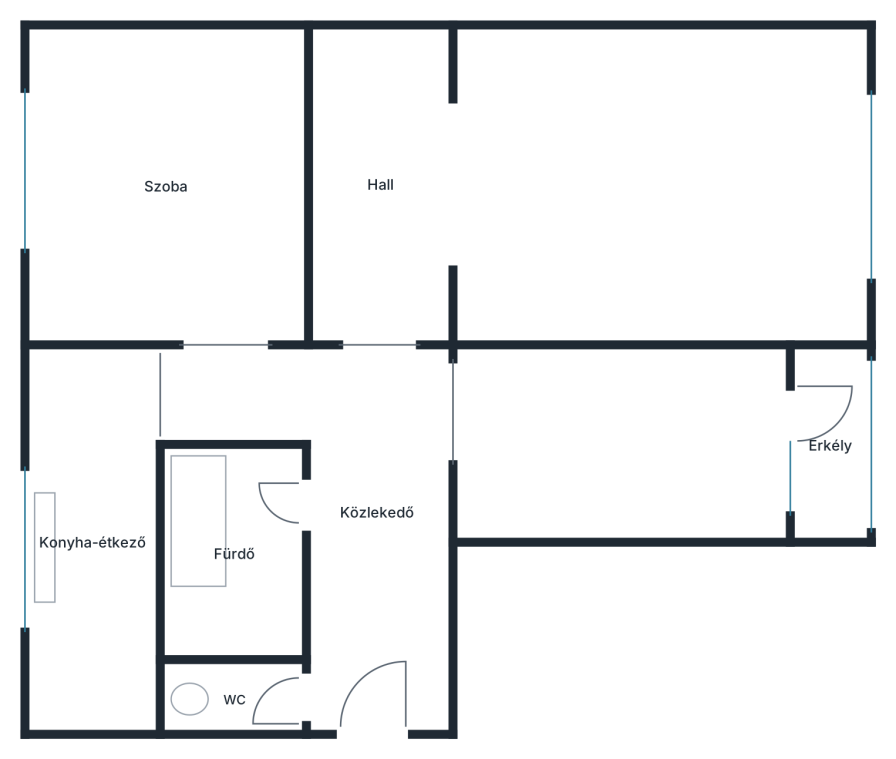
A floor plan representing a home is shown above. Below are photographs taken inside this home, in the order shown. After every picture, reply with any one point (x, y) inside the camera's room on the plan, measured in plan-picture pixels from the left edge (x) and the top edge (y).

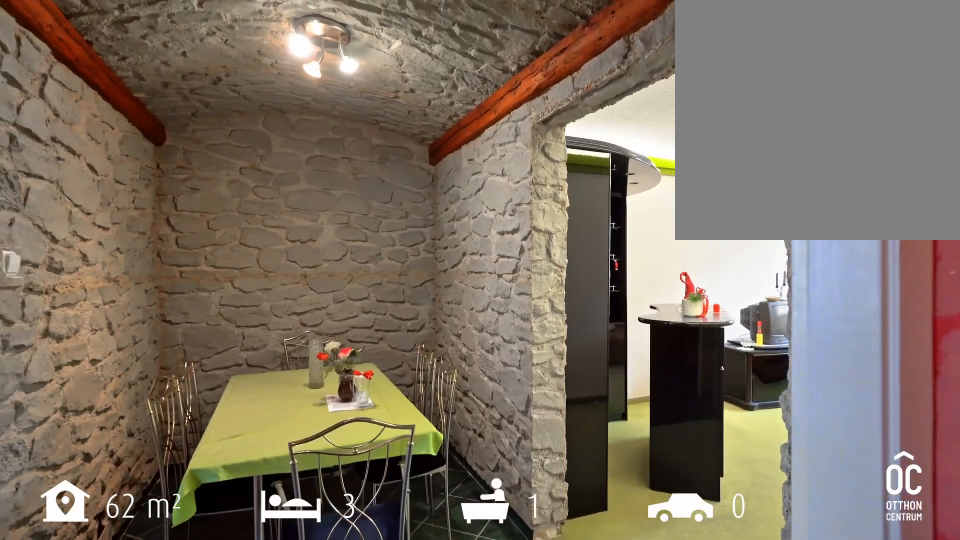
(383, 185)
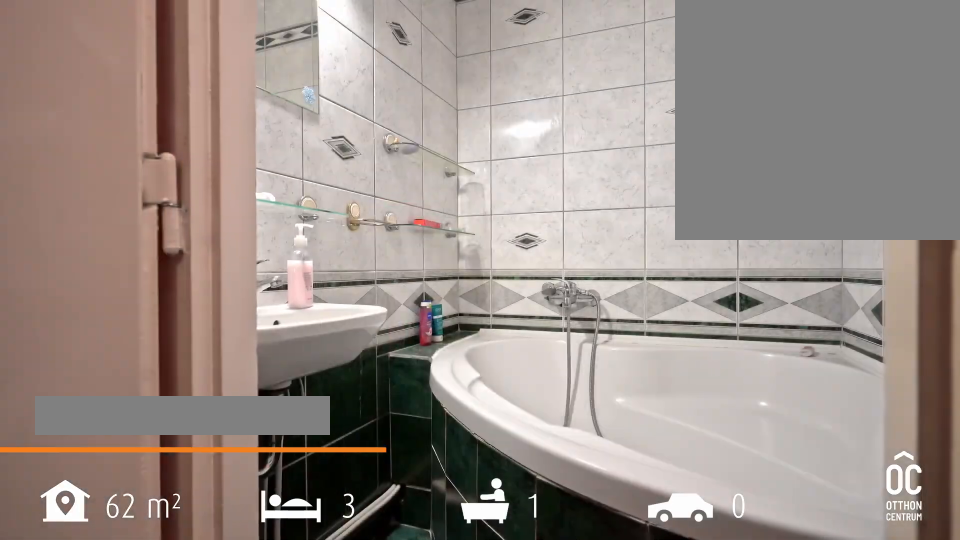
(234, 545)
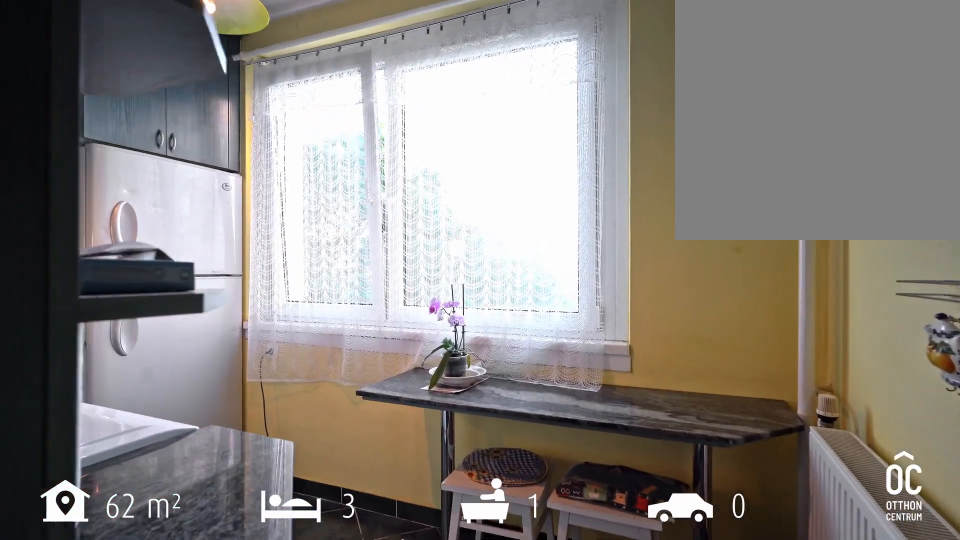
(100, 546)
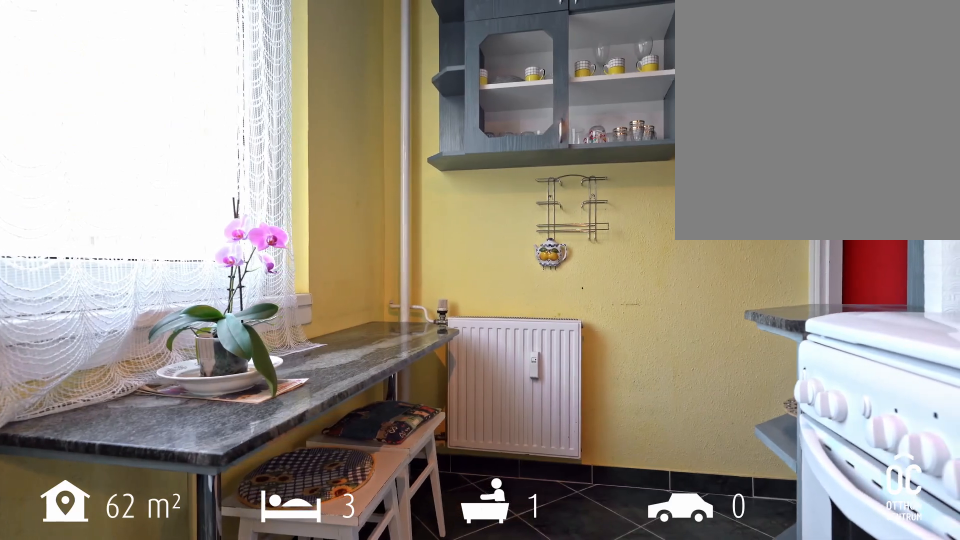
(101, 546)
